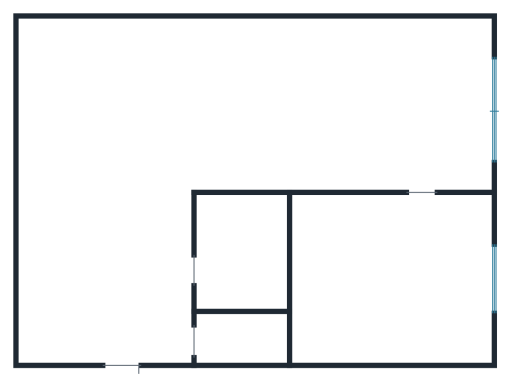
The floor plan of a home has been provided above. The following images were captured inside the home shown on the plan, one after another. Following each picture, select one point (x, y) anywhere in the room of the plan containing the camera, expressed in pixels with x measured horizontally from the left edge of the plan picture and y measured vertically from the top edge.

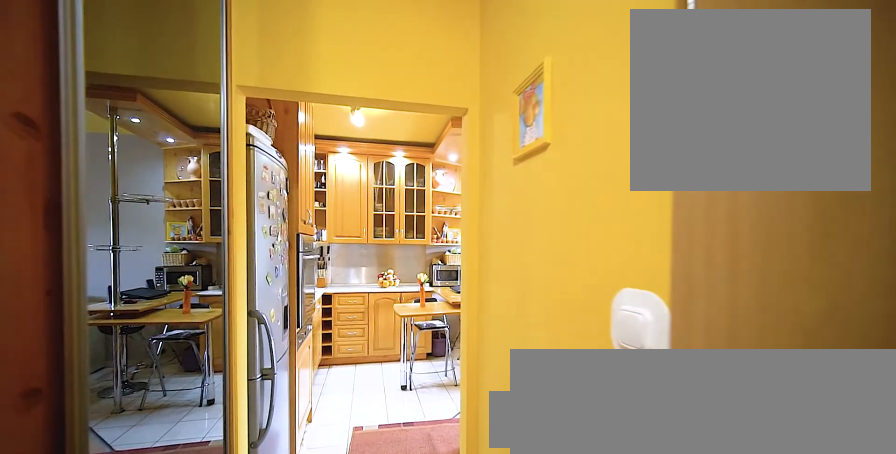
(109, 279)
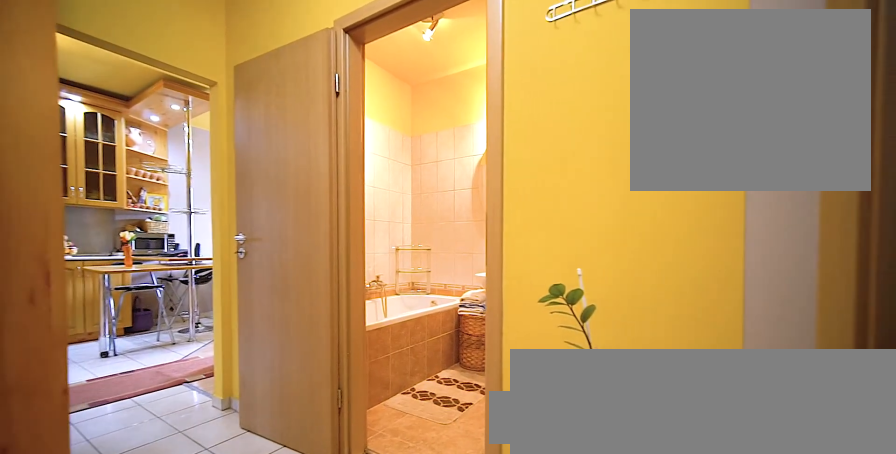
(109, 278)
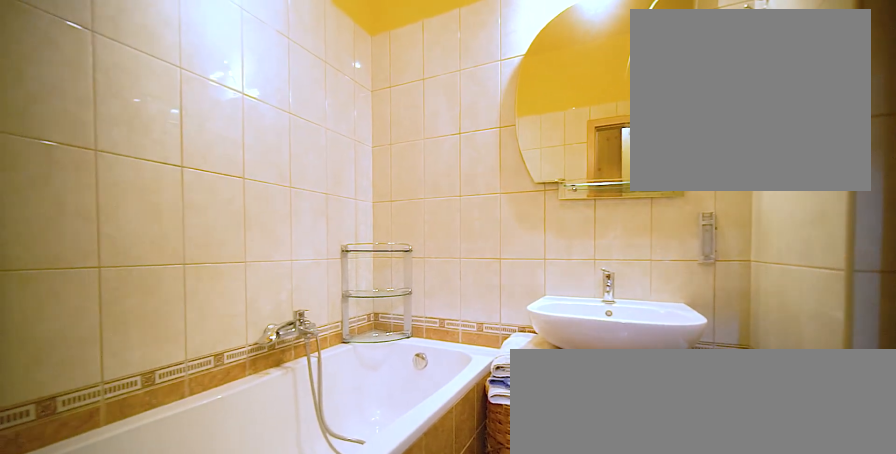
(239, 257)
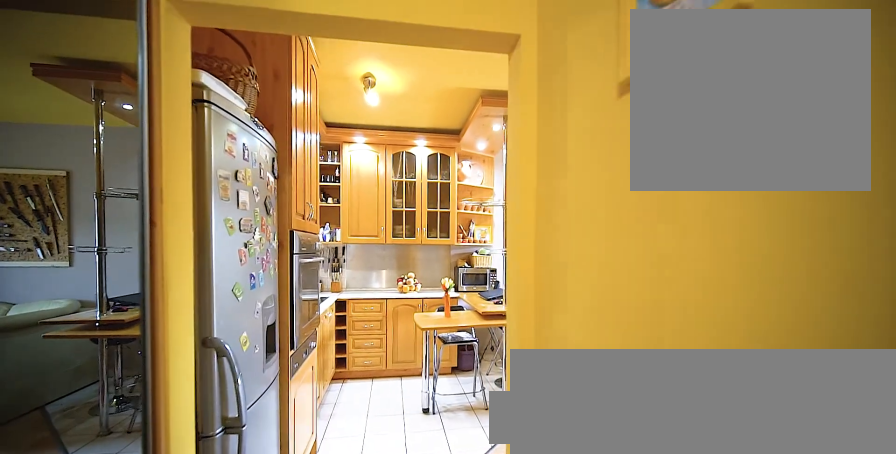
(109, 269)
